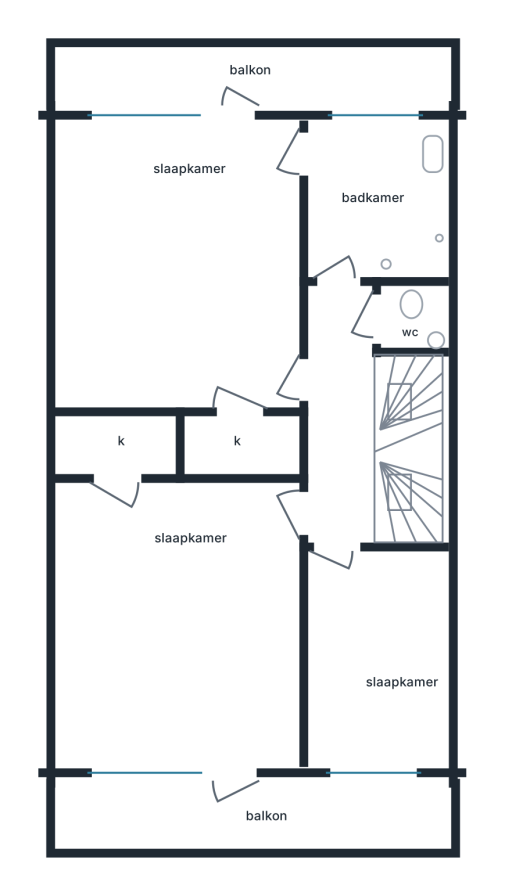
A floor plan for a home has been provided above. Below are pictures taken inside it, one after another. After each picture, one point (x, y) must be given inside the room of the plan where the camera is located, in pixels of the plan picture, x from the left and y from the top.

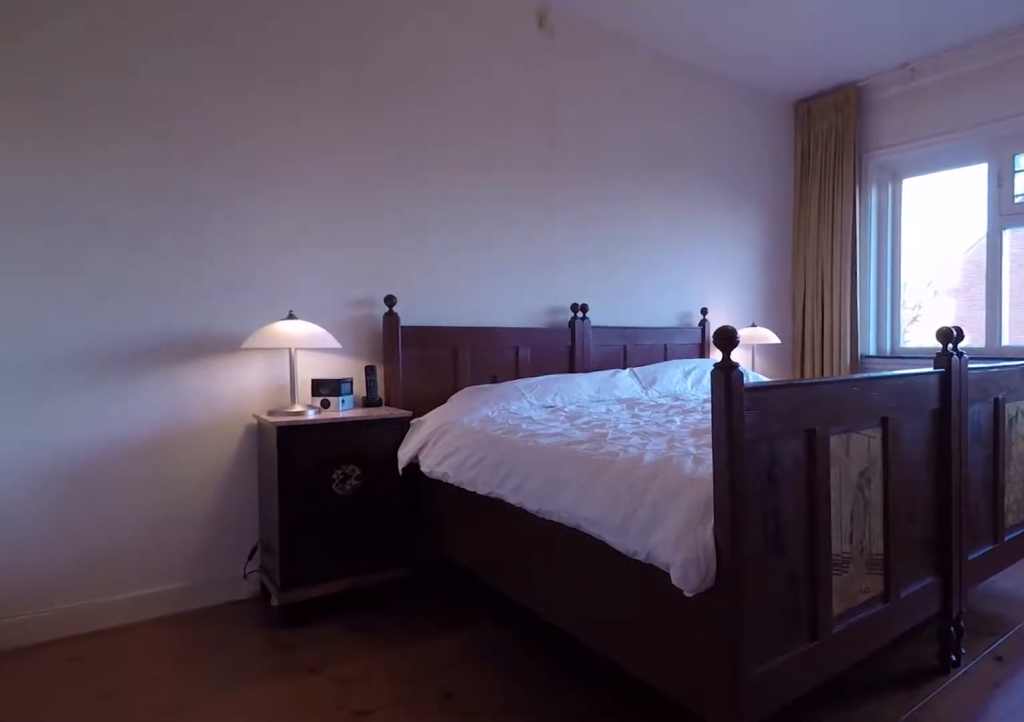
(176, 263)
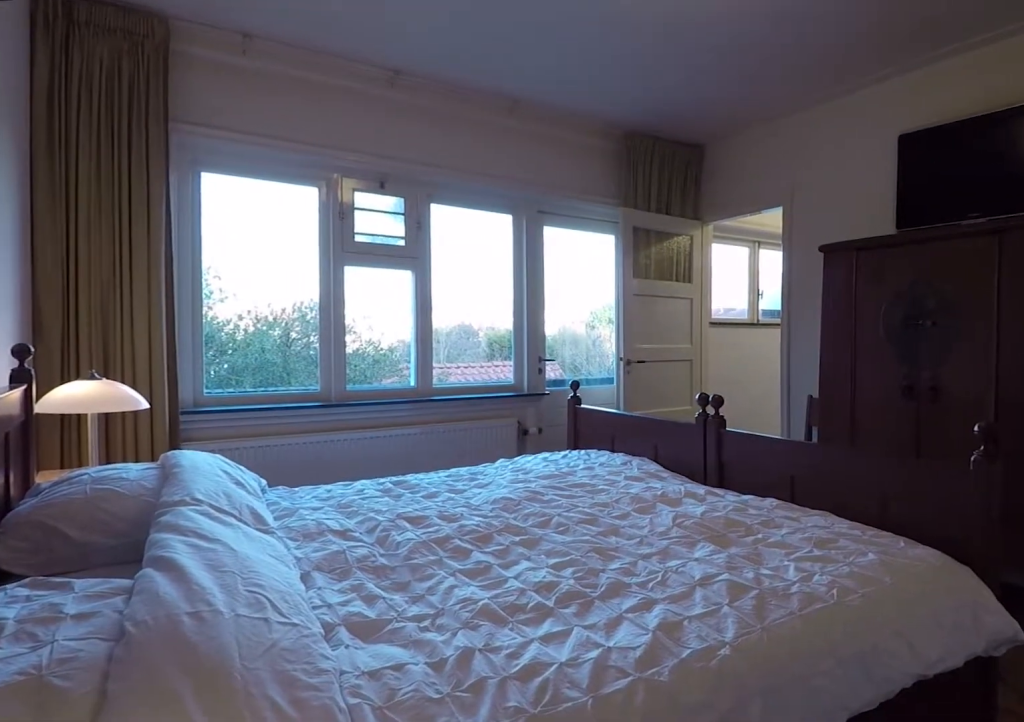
(176, 263)
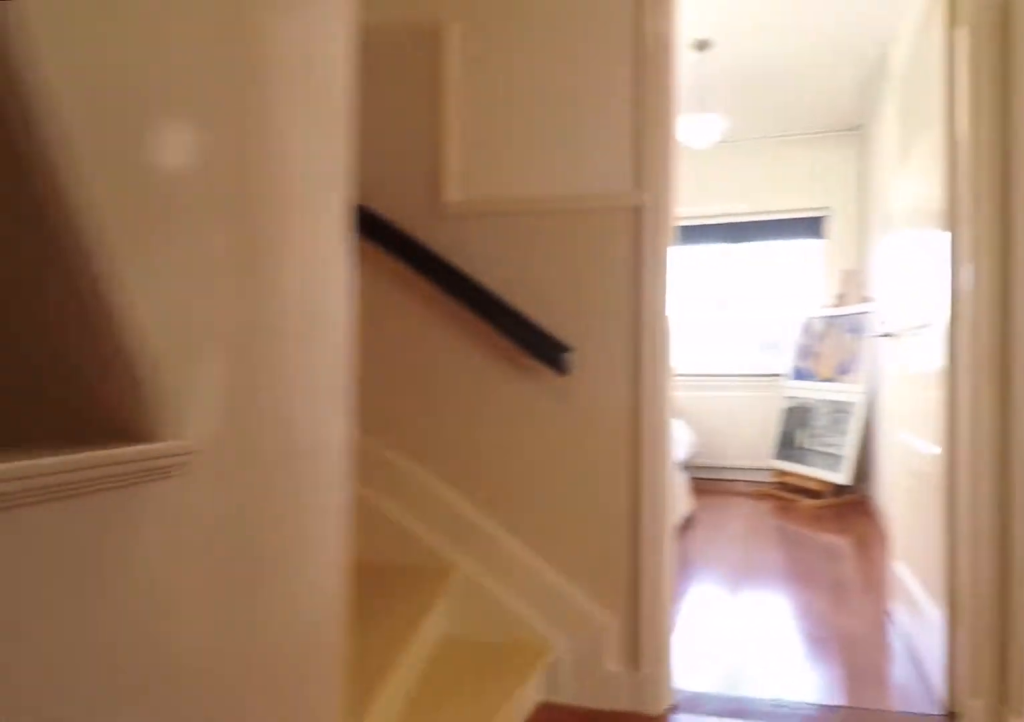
(341, 414)
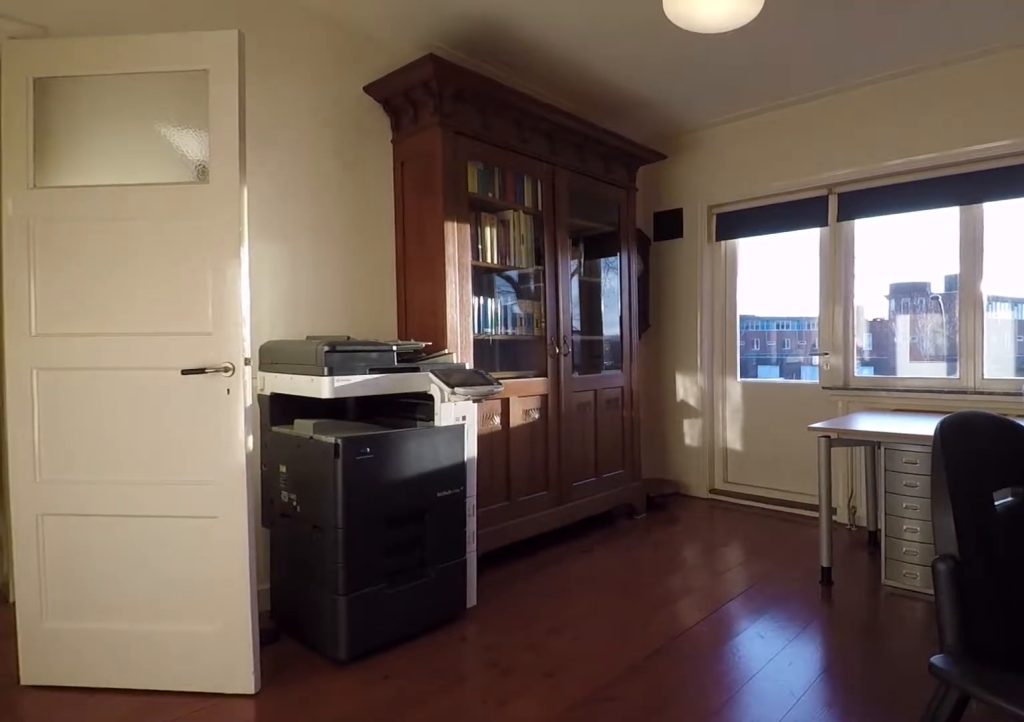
(177, 619)
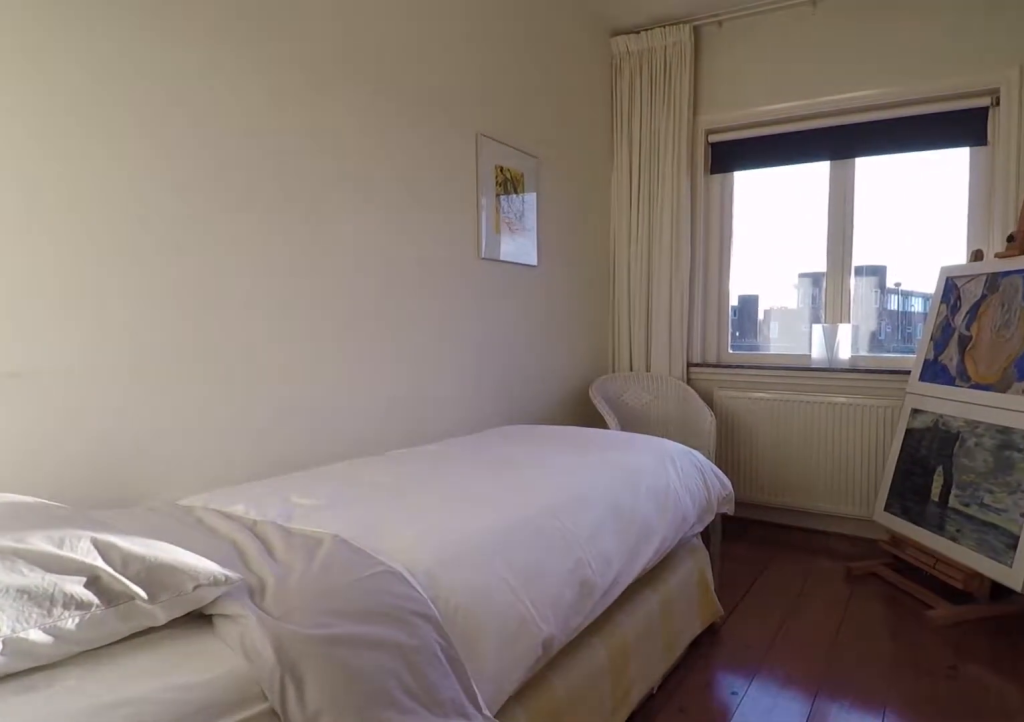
(374, 655)
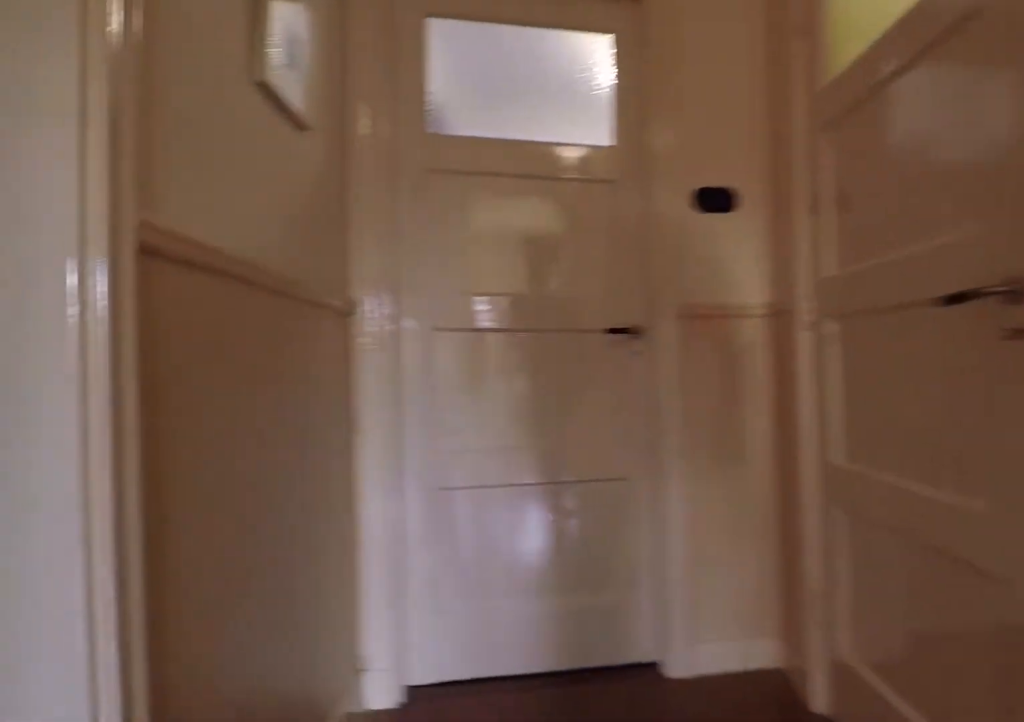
(341, 415)
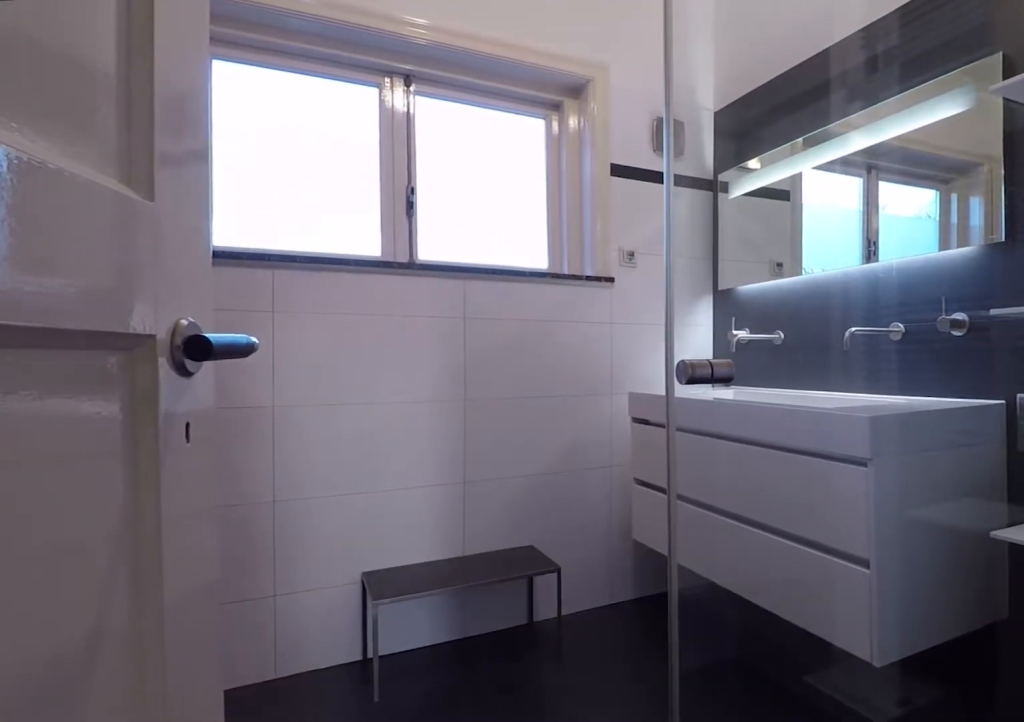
(376, 202)
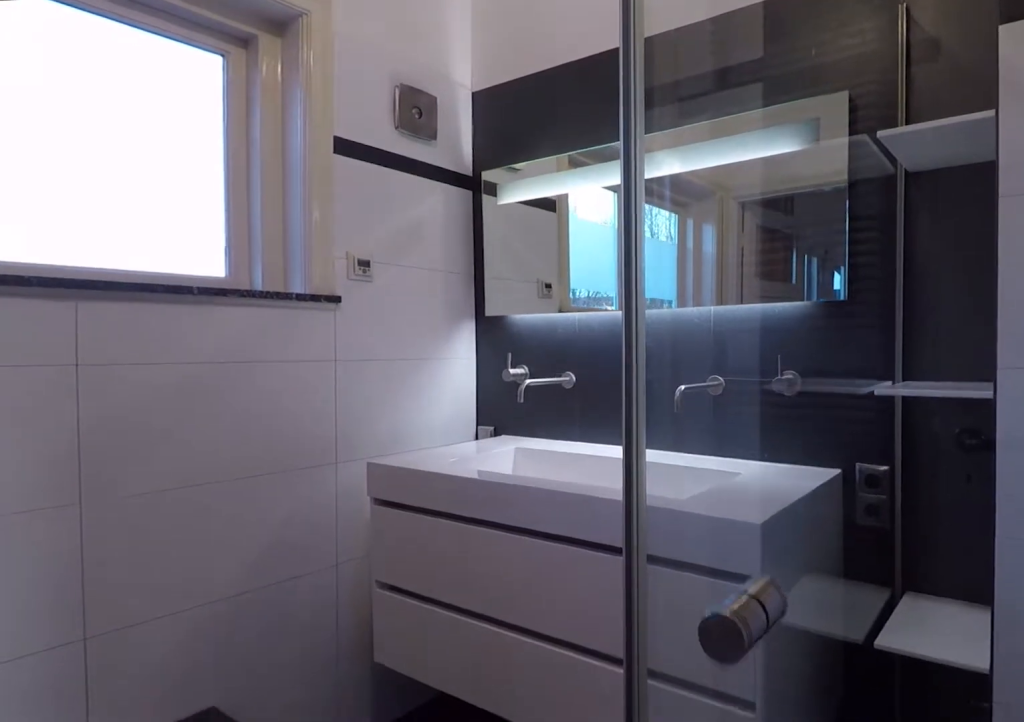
(376, 202)
